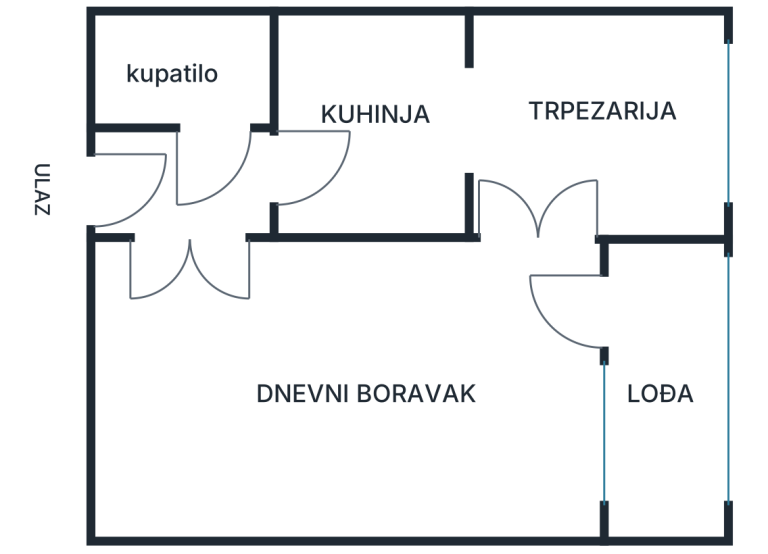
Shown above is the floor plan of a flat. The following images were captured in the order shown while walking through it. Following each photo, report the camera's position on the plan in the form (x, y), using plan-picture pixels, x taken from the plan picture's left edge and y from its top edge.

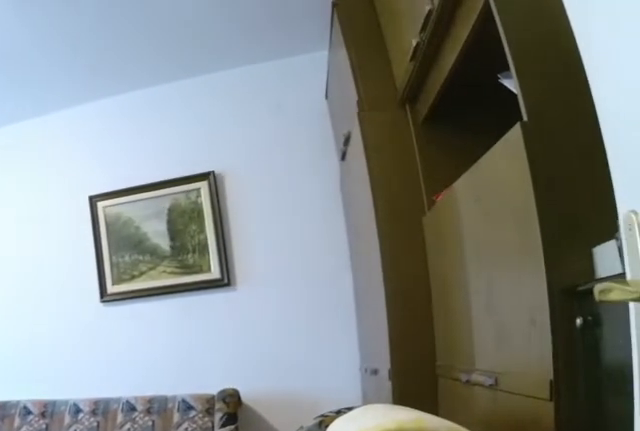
(181, 243)
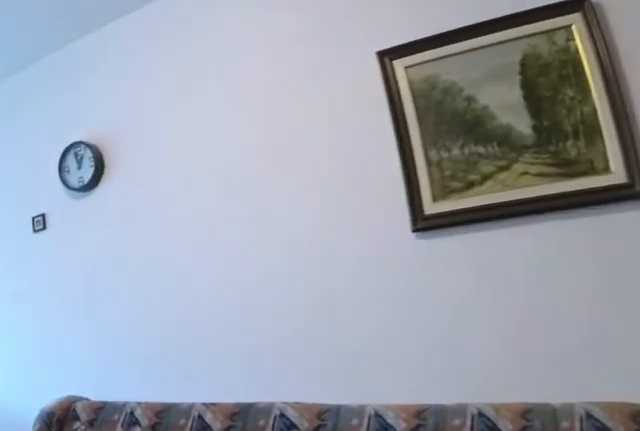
(228, 313)
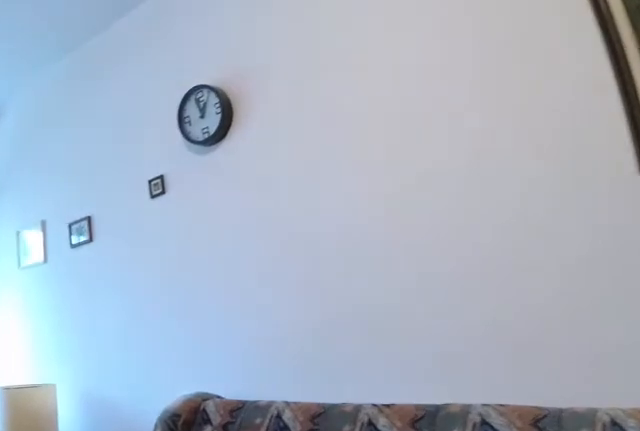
(247, 337)
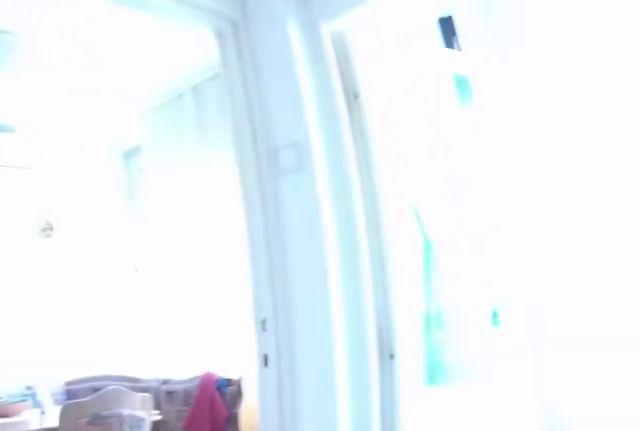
(490, 348)
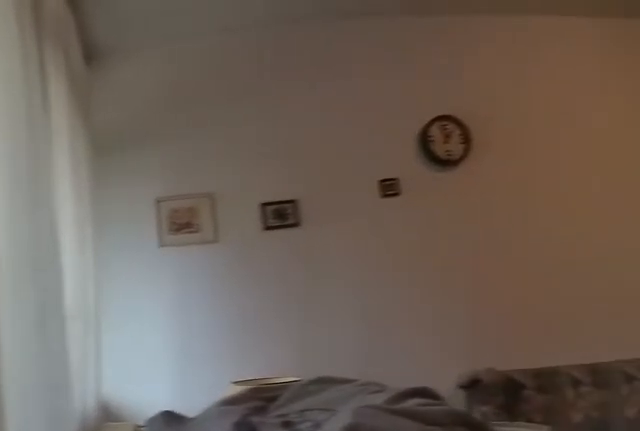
(582, 287)
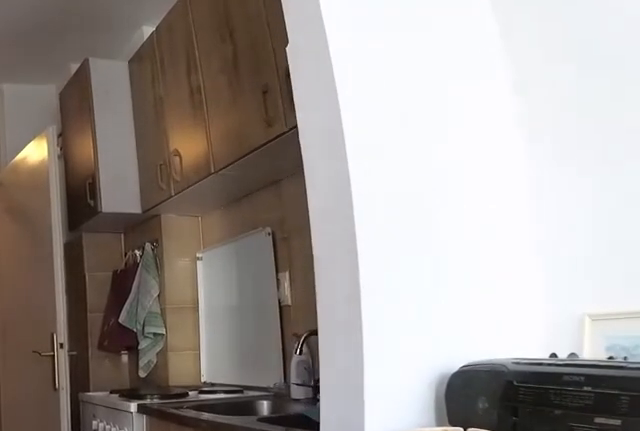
(569, 146)
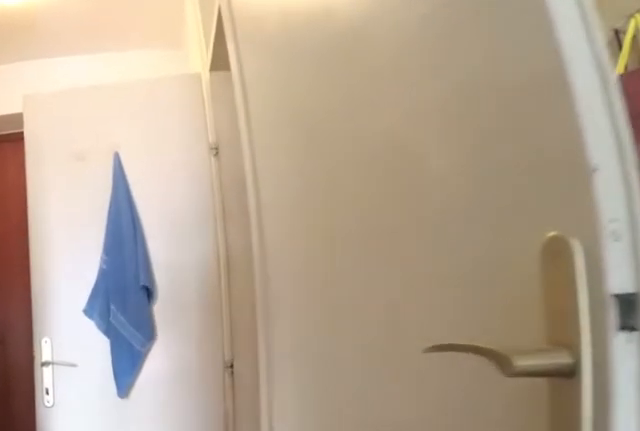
(380, 146)
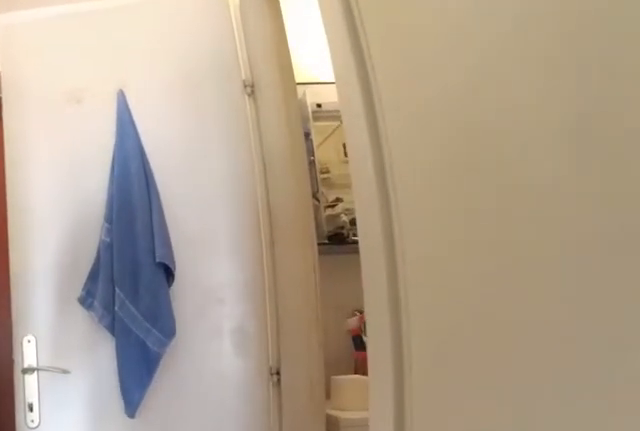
(327, 154)
